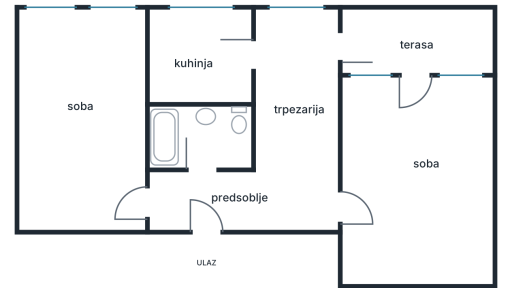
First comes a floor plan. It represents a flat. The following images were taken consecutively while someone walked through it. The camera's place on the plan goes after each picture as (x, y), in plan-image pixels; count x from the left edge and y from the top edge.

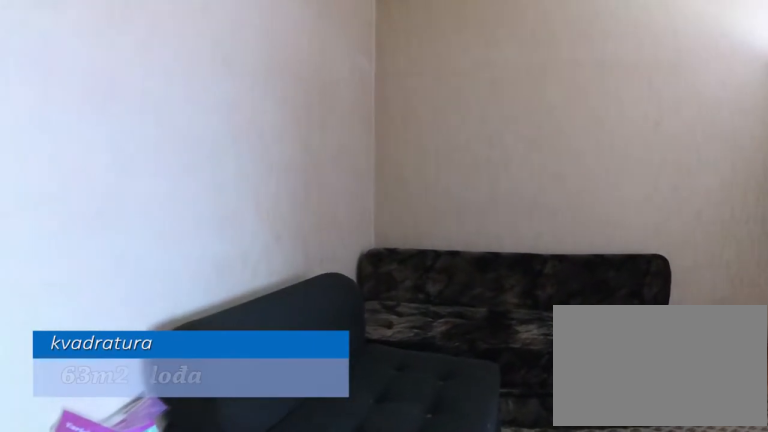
(139, 202)
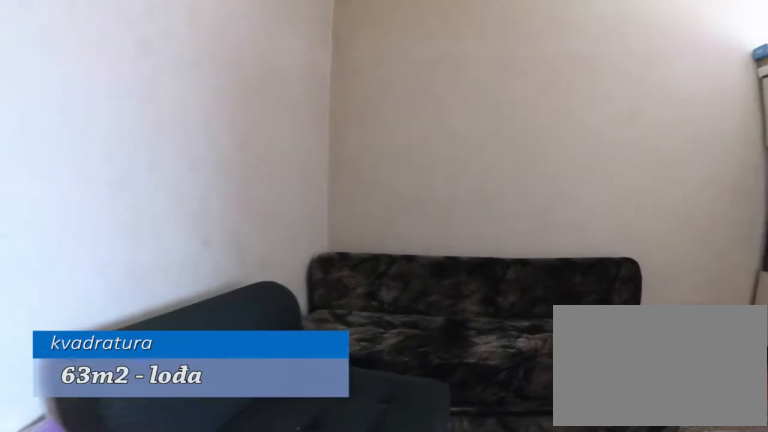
(133, 203)
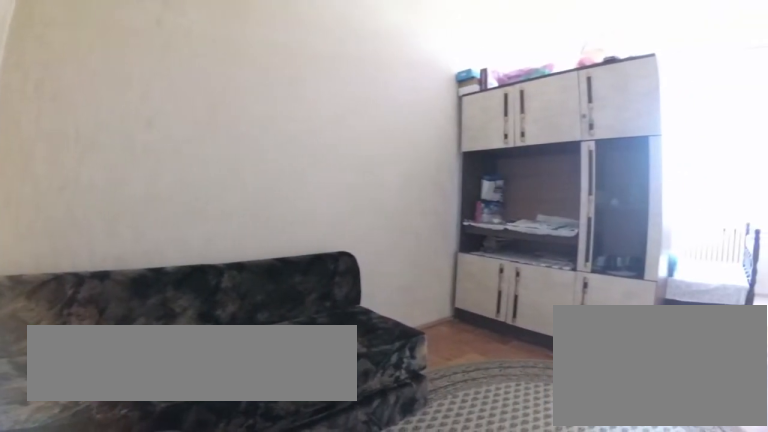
(130, 208)
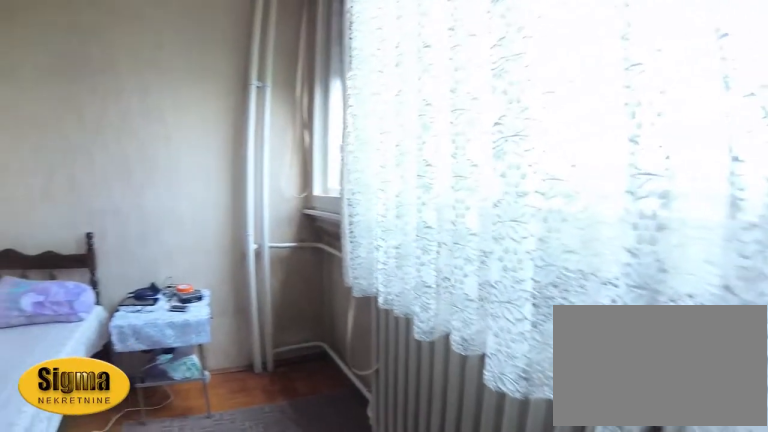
(118, 42)
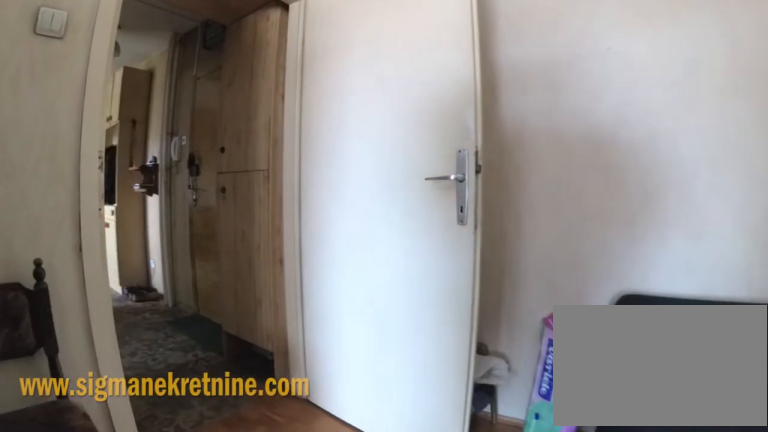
(110, 161)
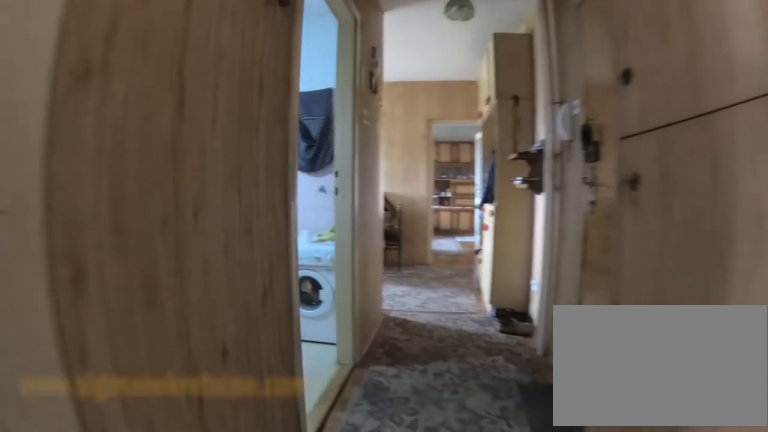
(129, 201)
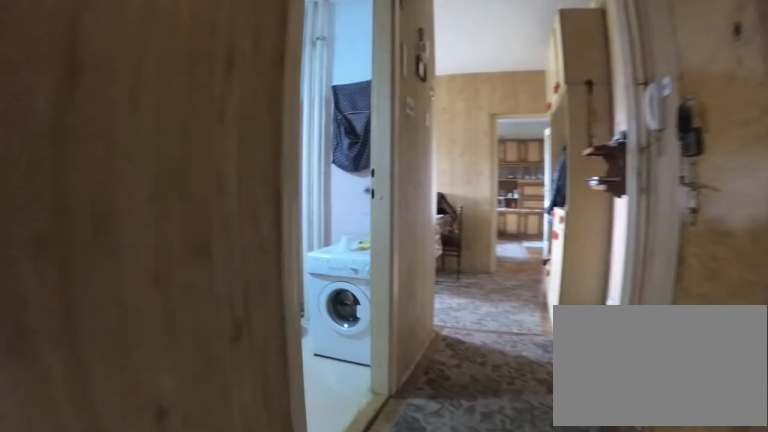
(152, 207)
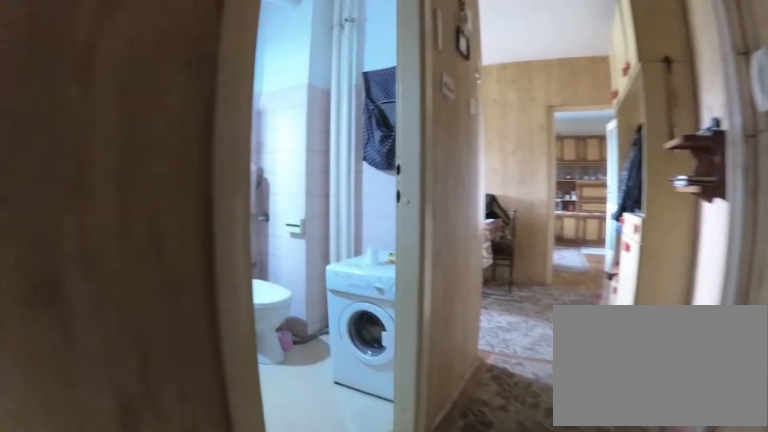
(174, 207)
